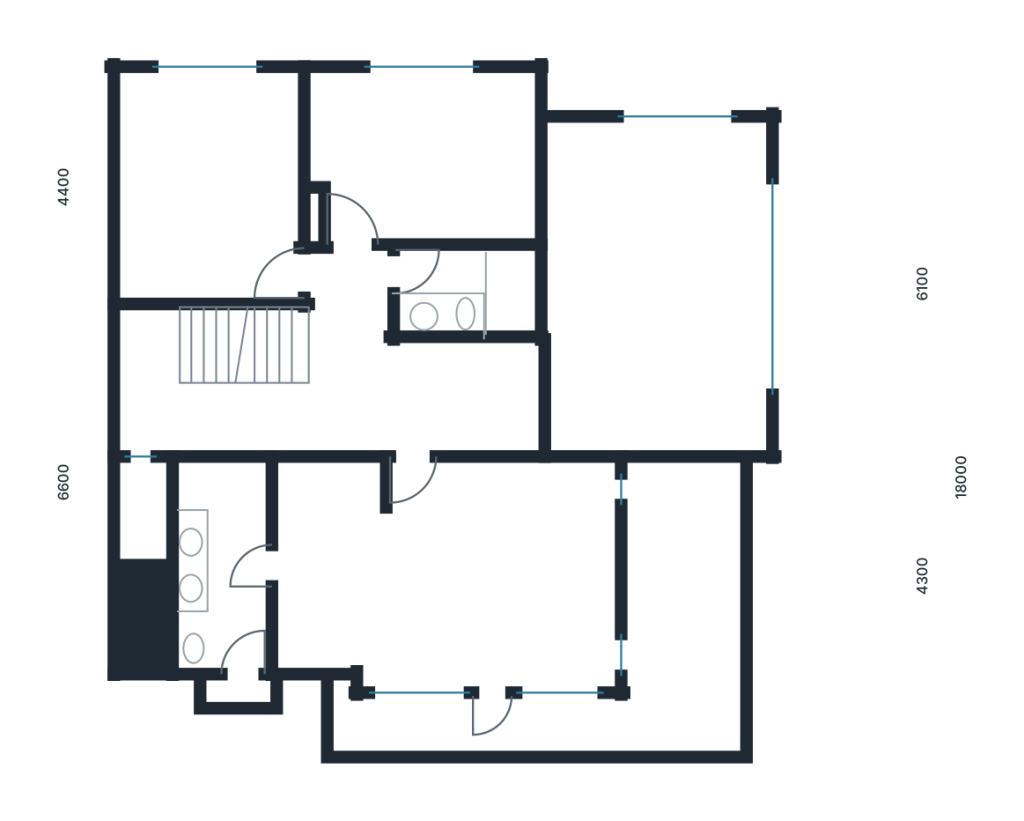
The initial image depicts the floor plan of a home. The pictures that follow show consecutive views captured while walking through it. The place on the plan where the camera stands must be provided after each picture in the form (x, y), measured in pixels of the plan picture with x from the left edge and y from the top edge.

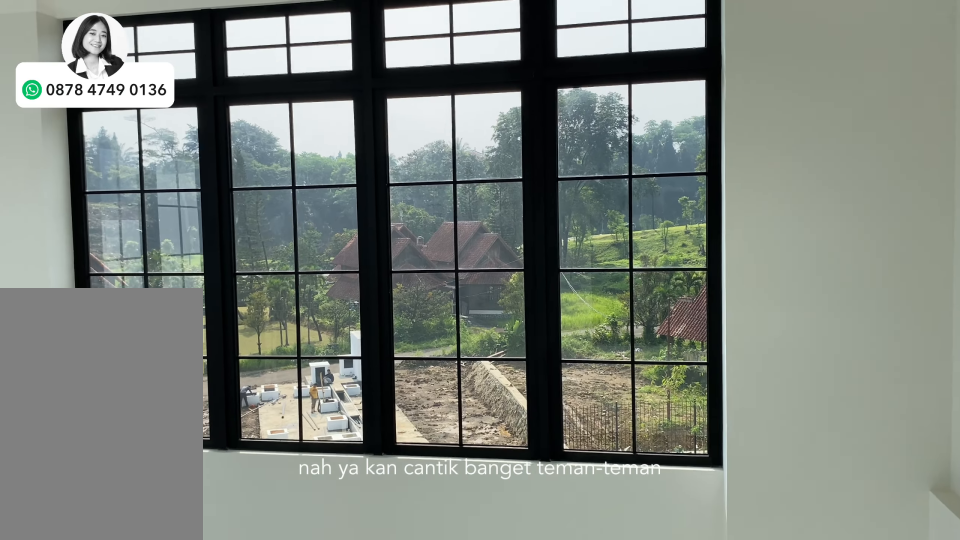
(491, 395)
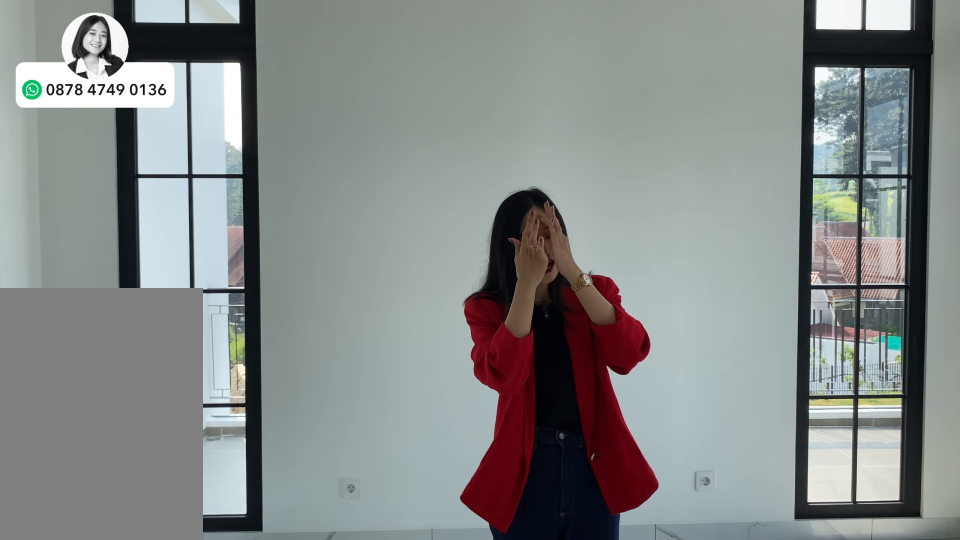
(518, 540)
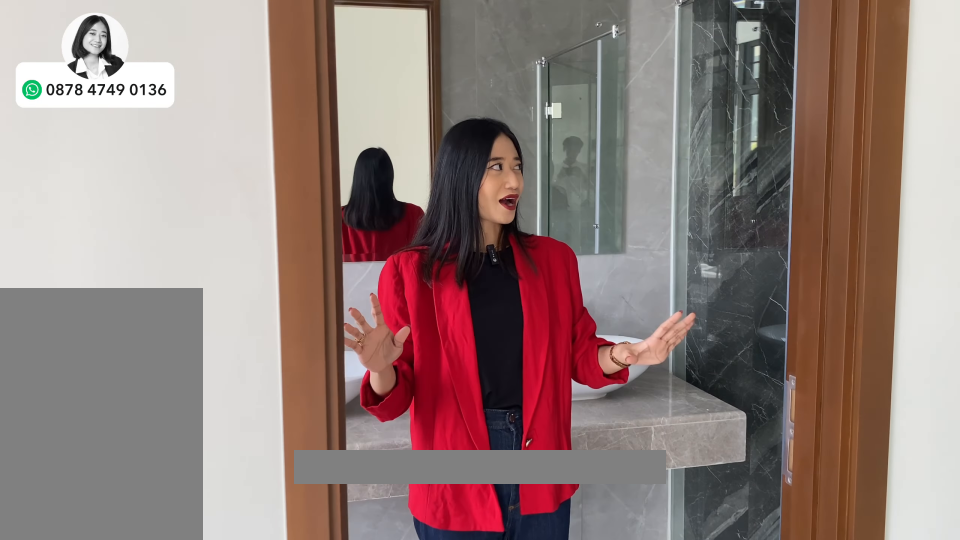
(236, 553)
